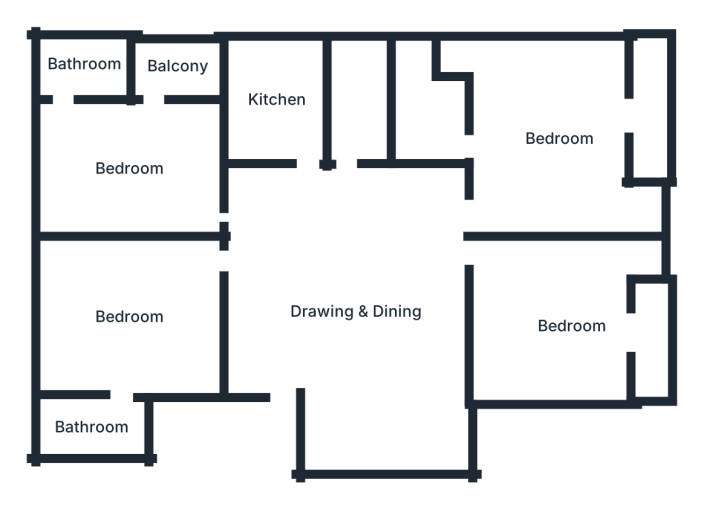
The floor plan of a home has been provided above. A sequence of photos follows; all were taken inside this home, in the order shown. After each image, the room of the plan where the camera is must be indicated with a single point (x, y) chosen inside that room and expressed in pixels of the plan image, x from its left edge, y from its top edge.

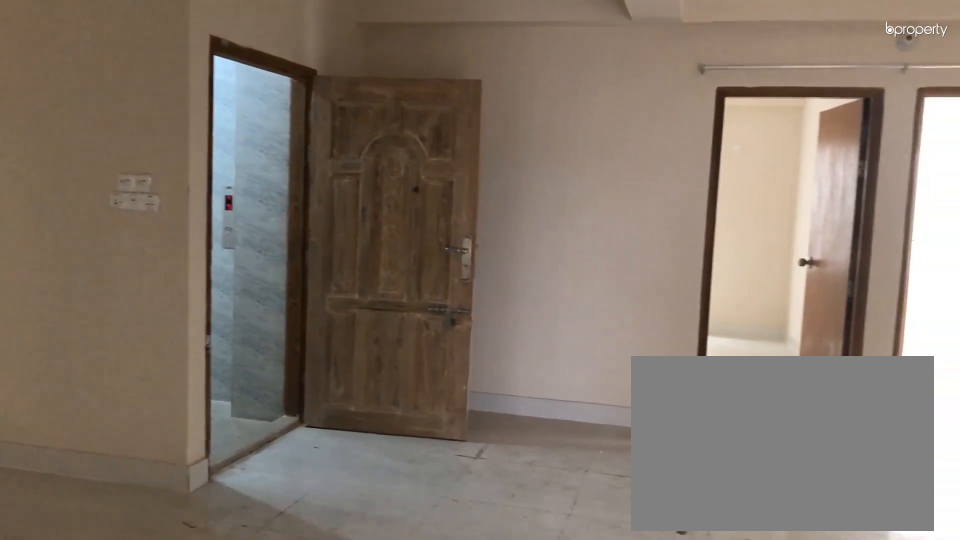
(364, 308)
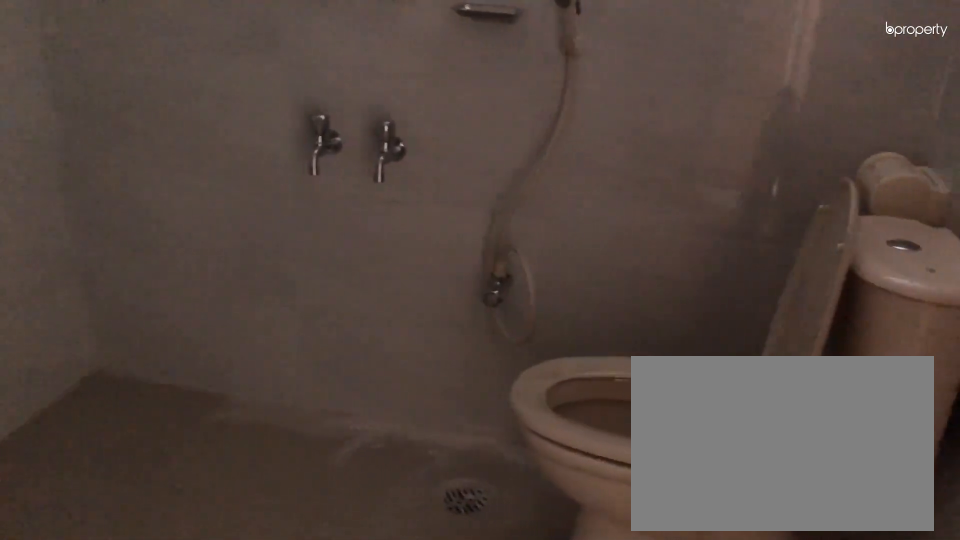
(94, 429)
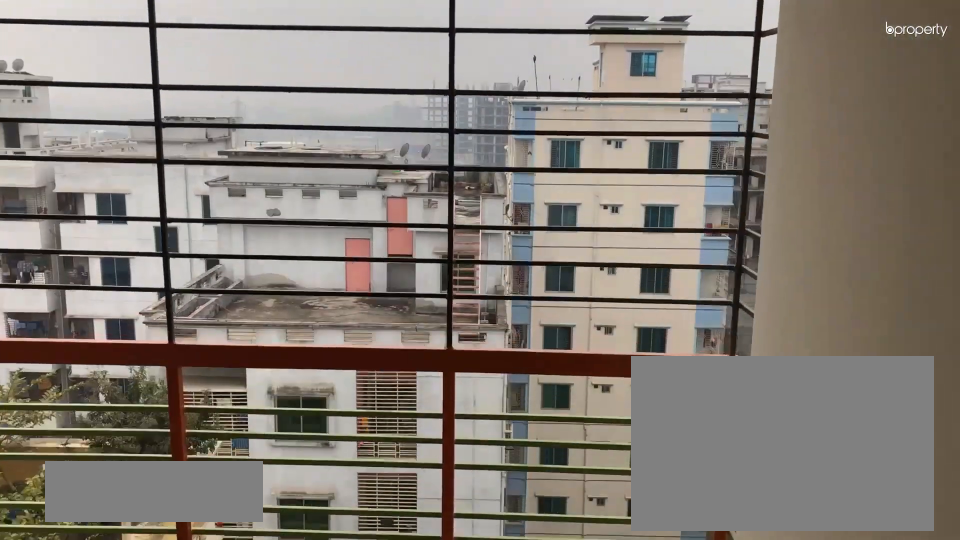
(176, 68)
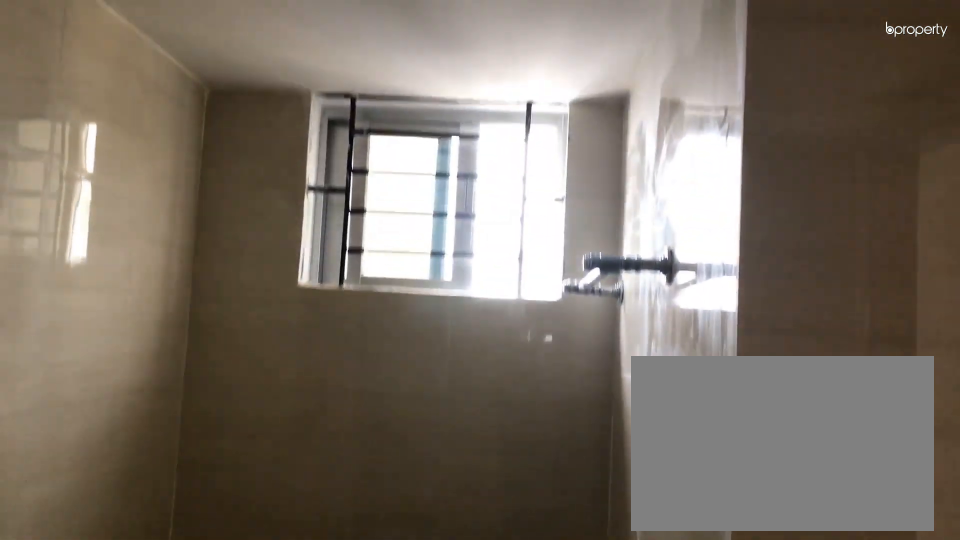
(423, 113)
